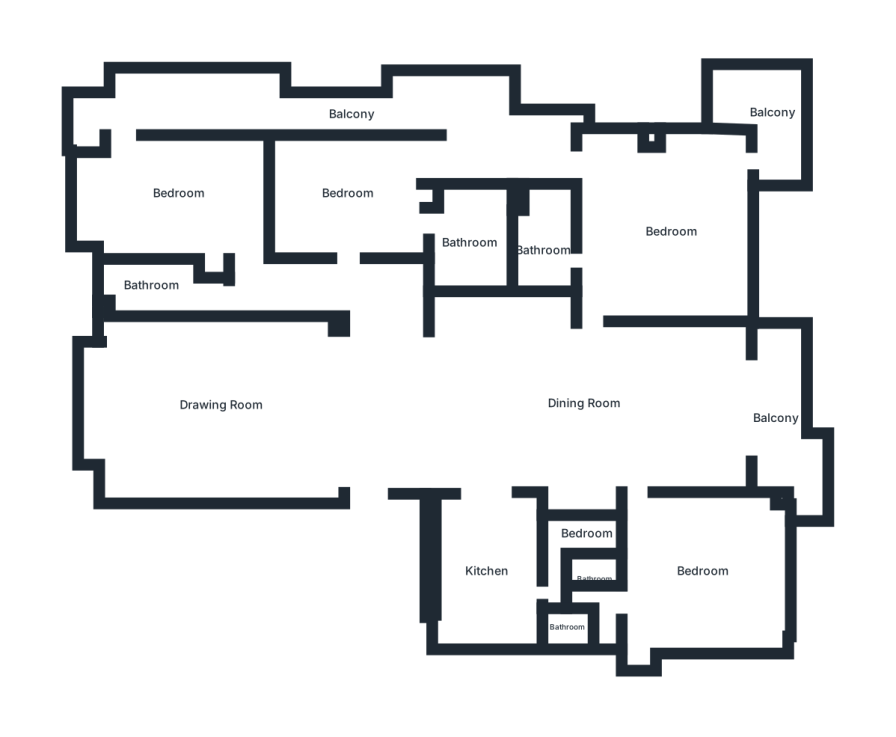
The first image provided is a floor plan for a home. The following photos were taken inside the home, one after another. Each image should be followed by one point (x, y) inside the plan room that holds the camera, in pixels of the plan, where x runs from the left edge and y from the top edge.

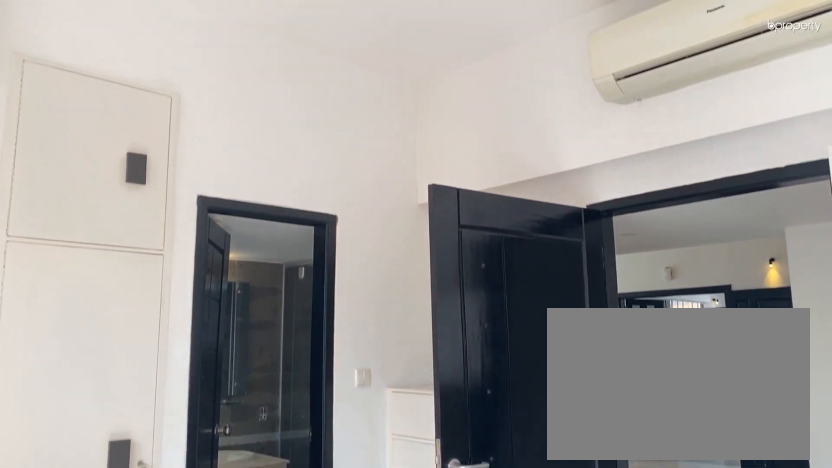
(345, 192)
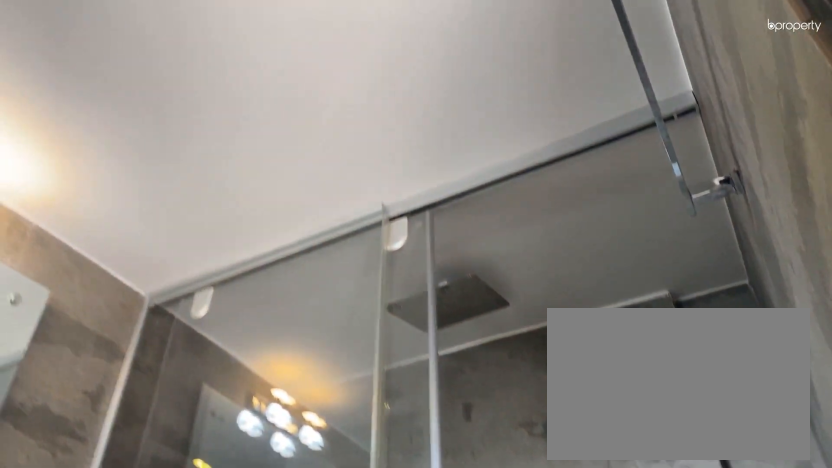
(467, 243)
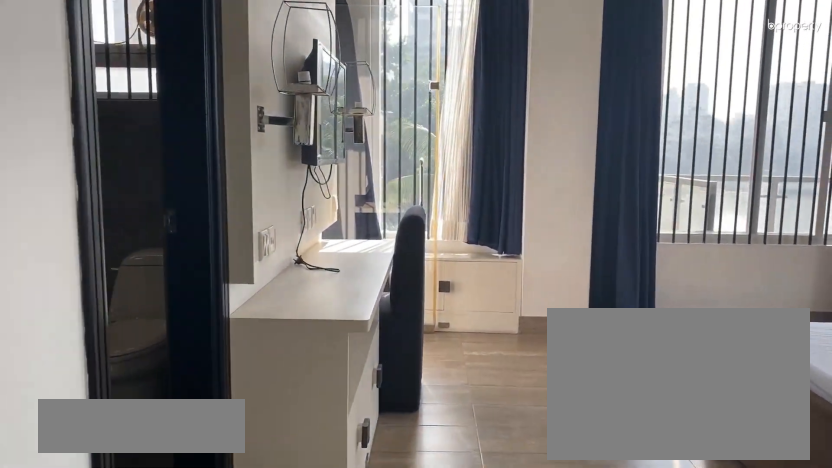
(660, 234)
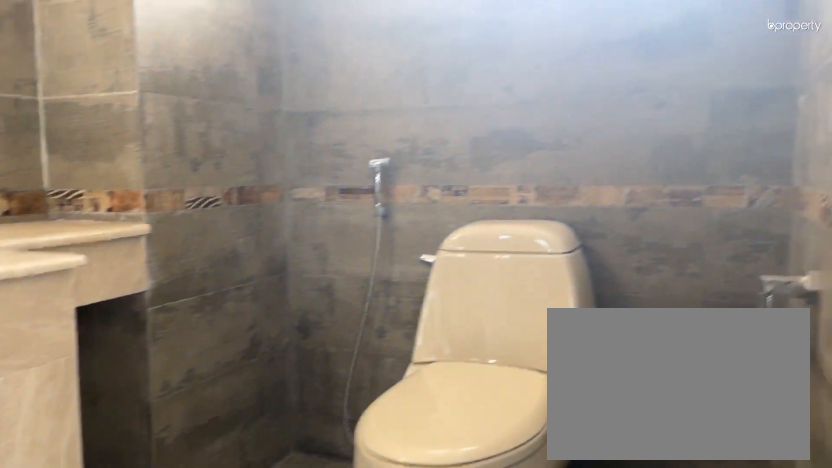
(538, 248)
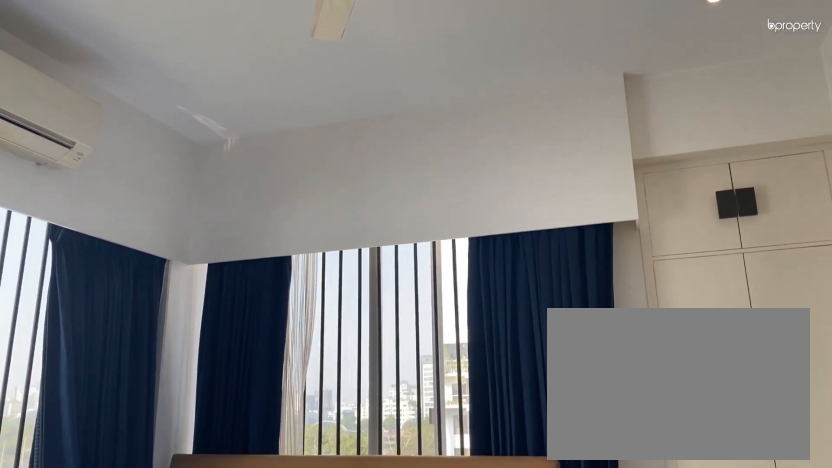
(698, 572)
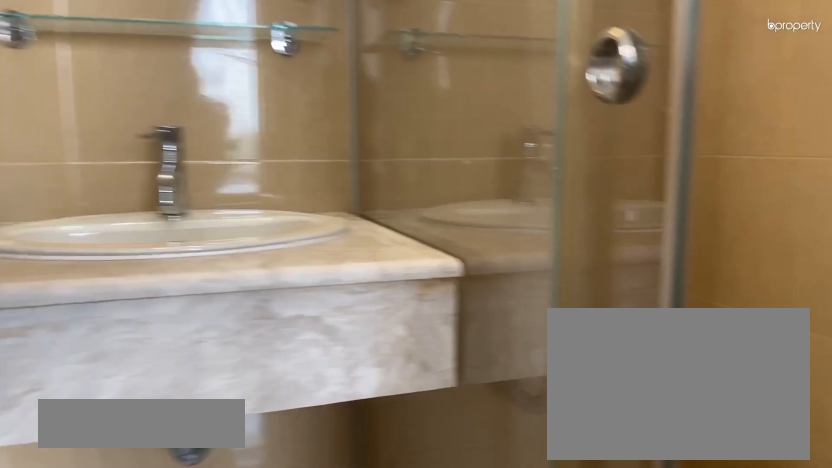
(594, 582)
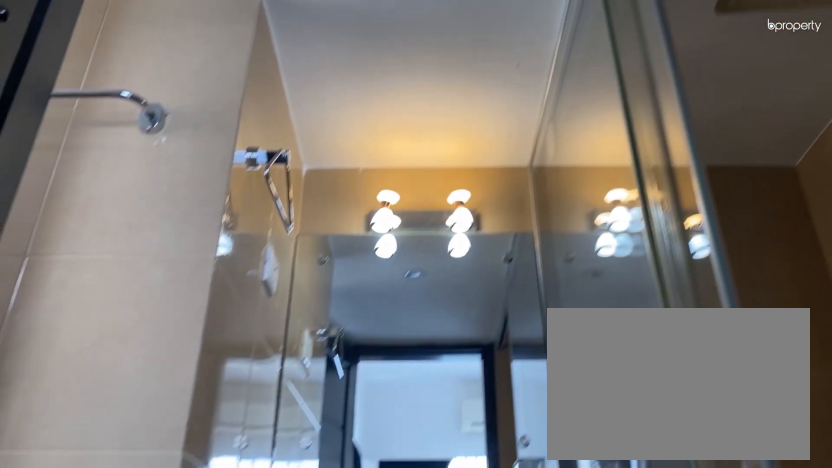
(594, 582)
